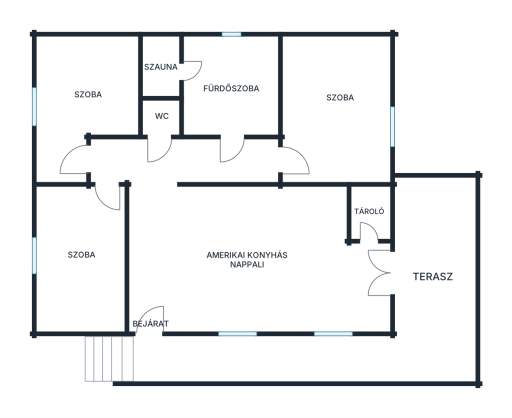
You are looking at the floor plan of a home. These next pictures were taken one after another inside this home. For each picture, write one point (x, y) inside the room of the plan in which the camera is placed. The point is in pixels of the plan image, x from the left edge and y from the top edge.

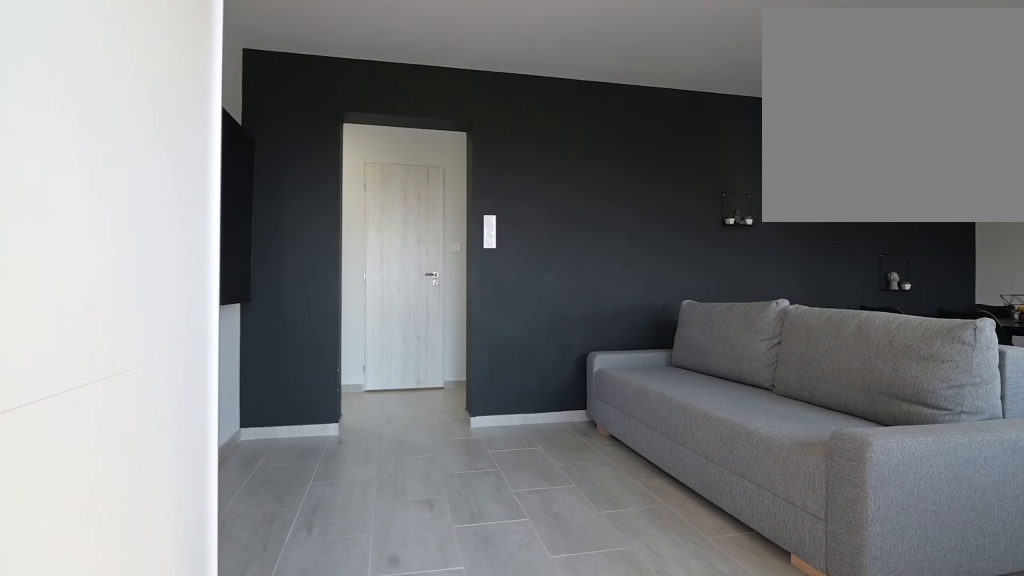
(191, 254)
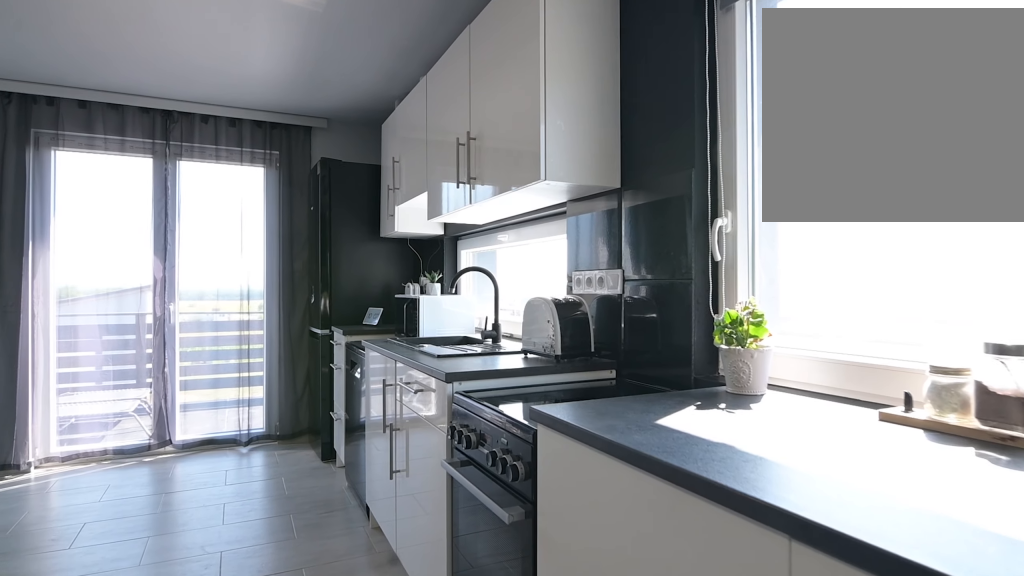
(191, 254)
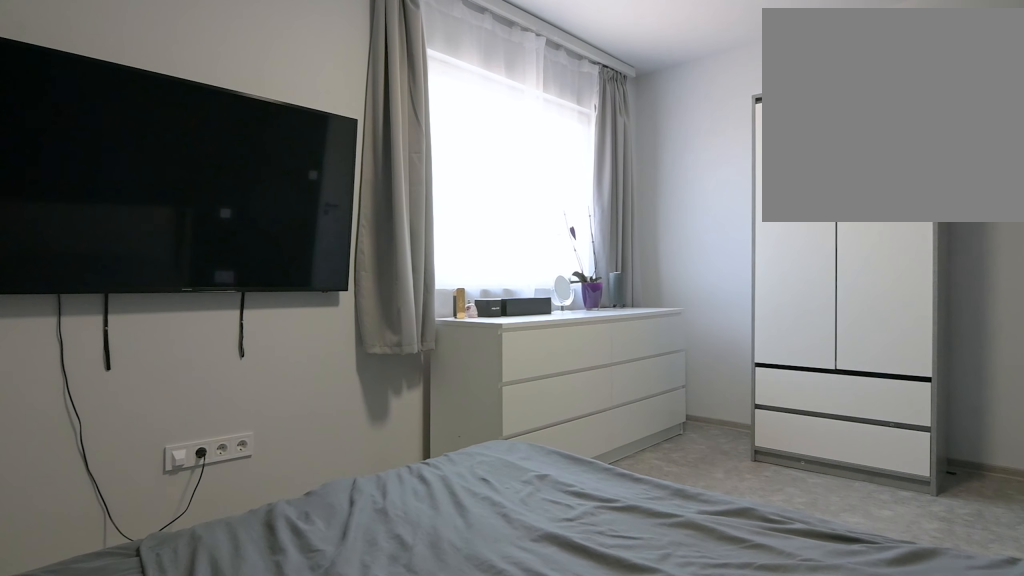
(332, 119)
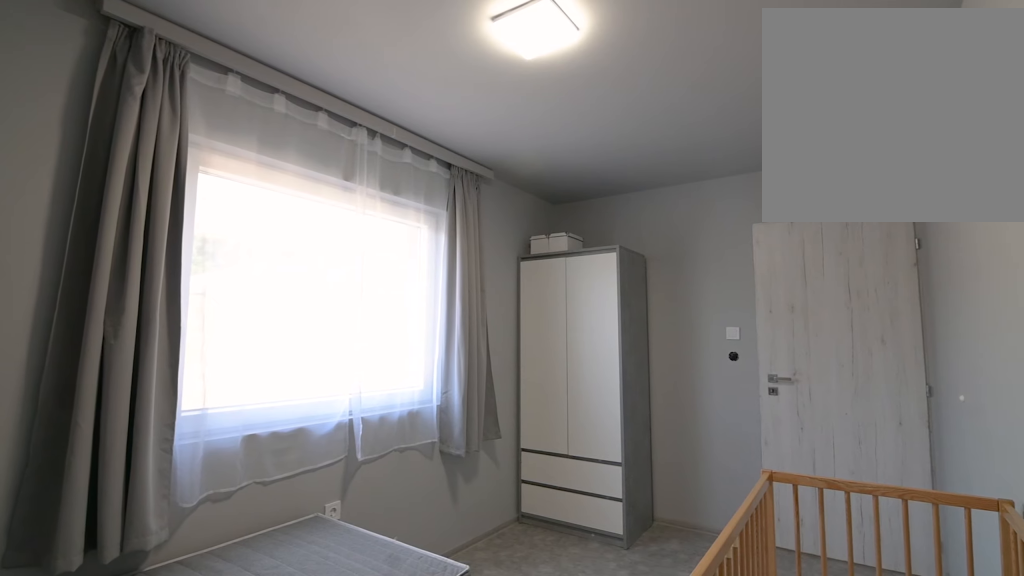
(84, 258)
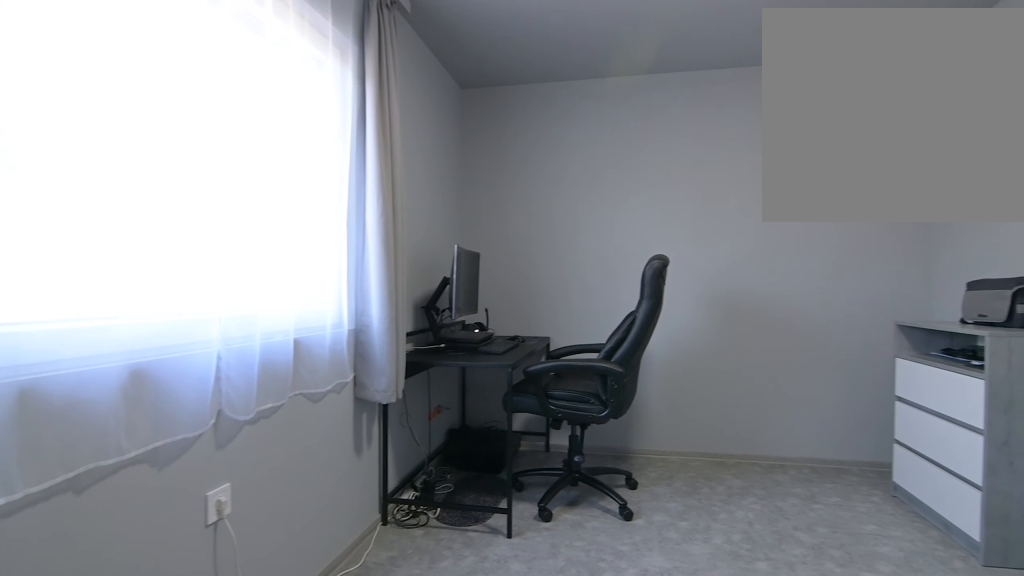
(85, 80)
